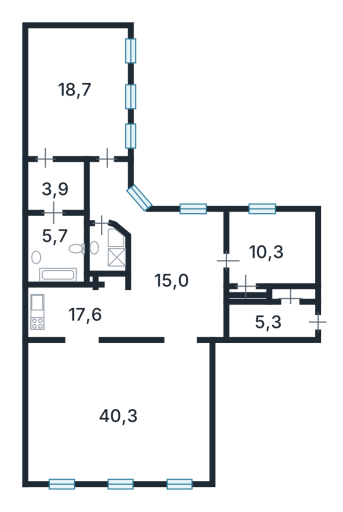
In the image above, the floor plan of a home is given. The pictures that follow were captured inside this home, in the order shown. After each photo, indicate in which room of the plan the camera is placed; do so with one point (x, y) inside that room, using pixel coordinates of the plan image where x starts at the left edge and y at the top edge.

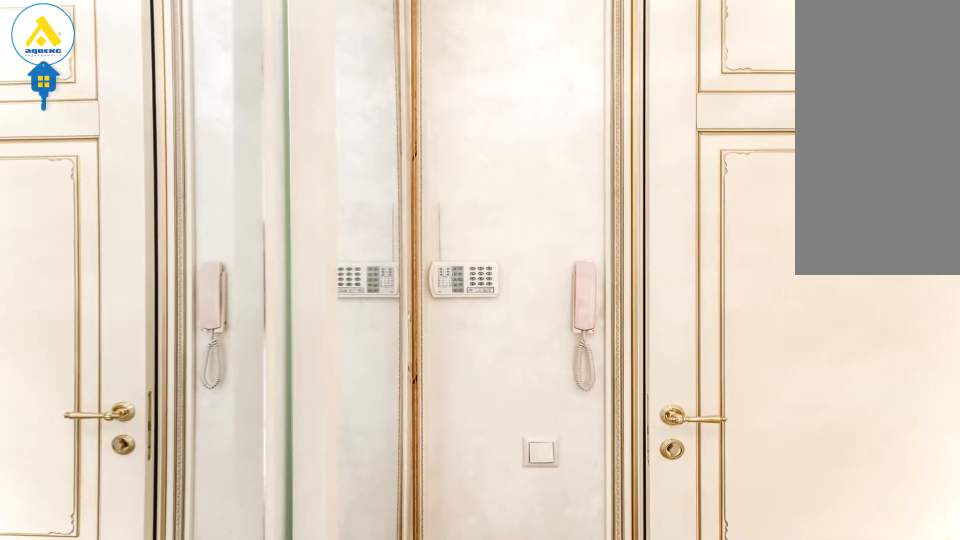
(267, 320)
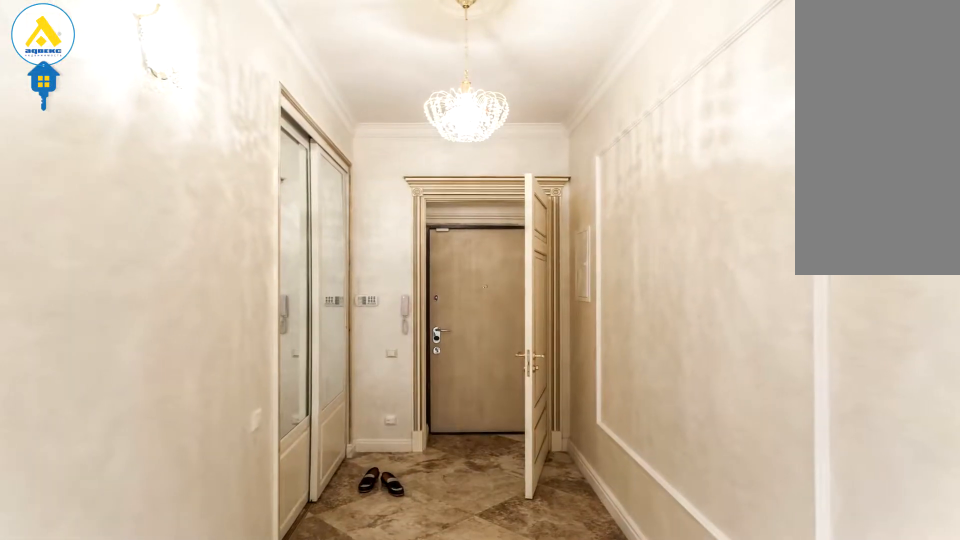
(267, 320)
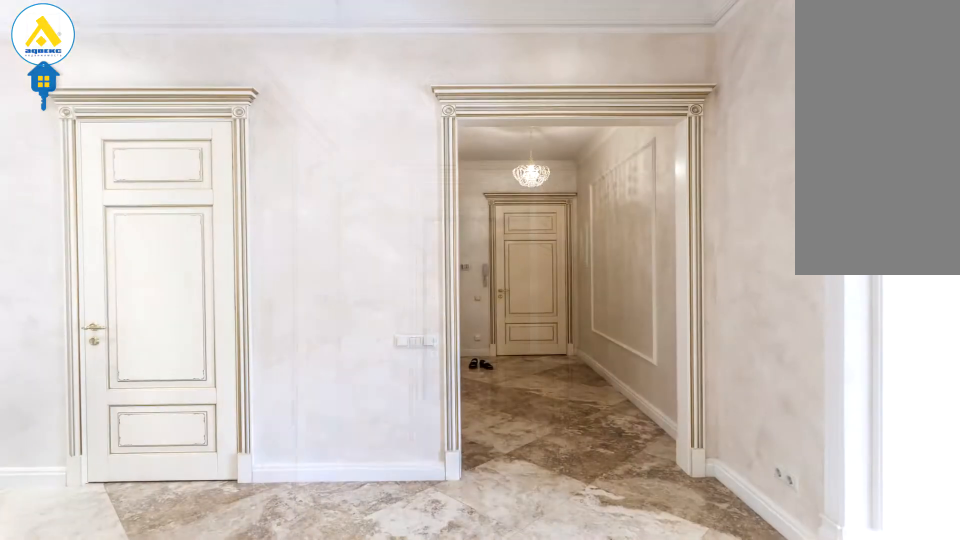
(170, 307)
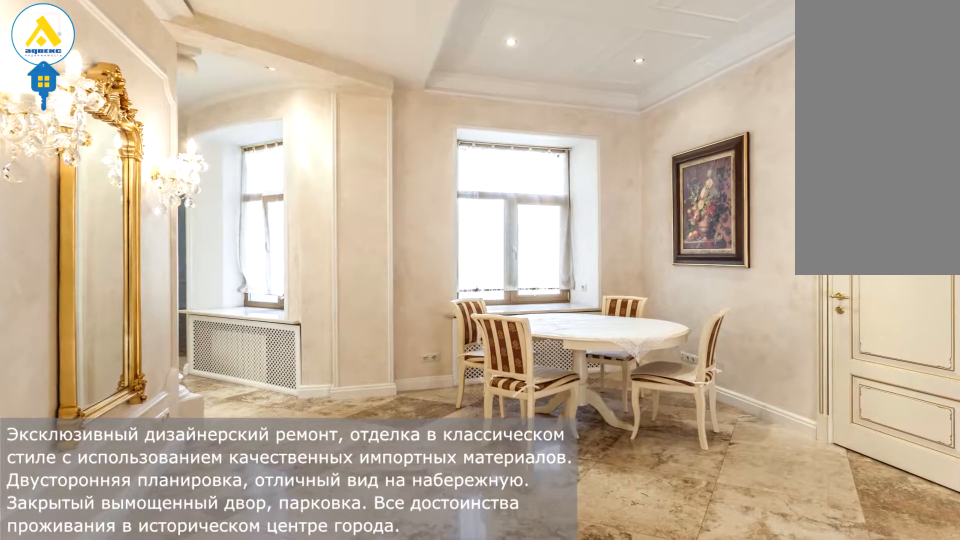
(170, 307)
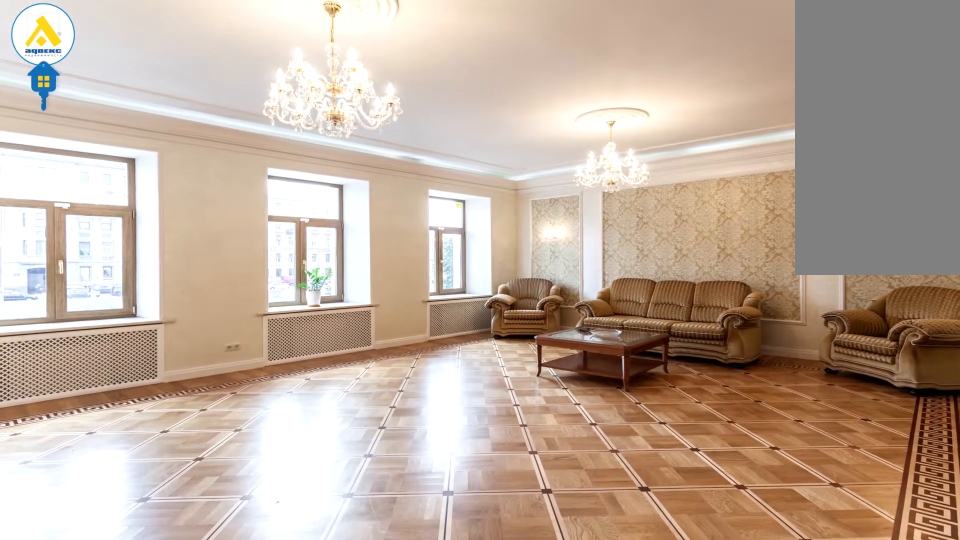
(117, 380)
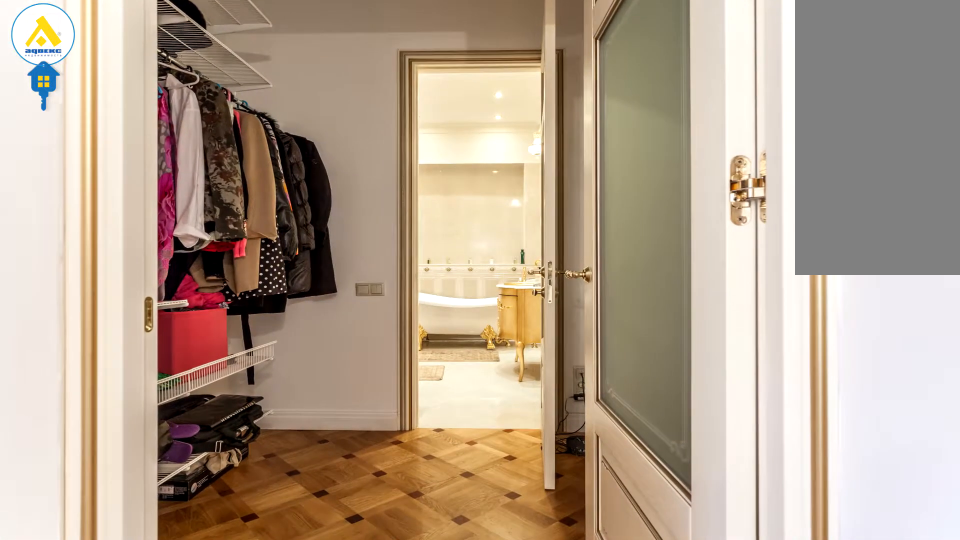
(58, 189)
